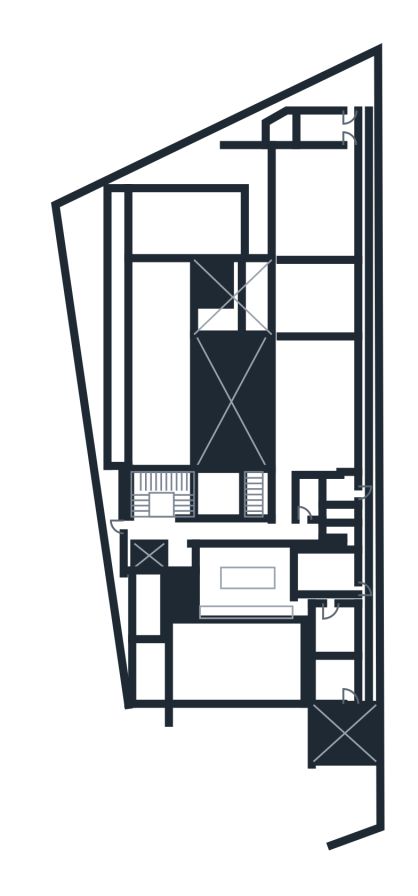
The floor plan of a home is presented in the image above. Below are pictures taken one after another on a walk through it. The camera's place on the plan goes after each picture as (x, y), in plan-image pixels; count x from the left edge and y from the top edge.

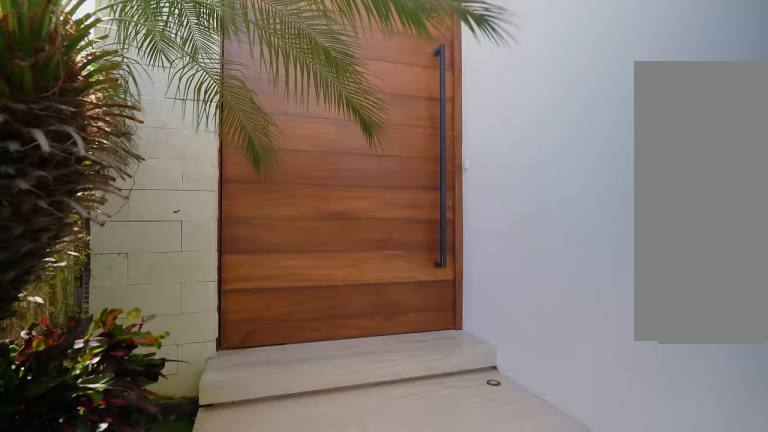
(148, 612)
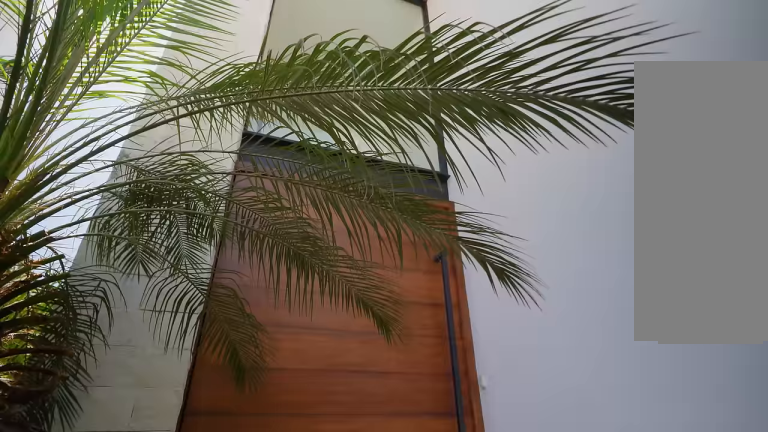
(148, 598)
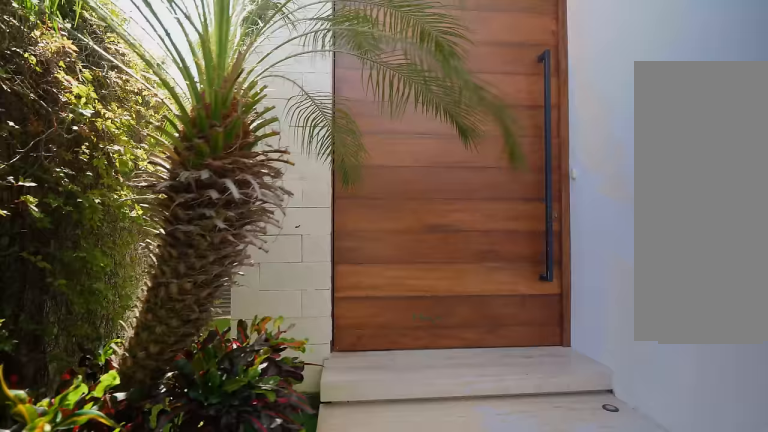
(148, 598)
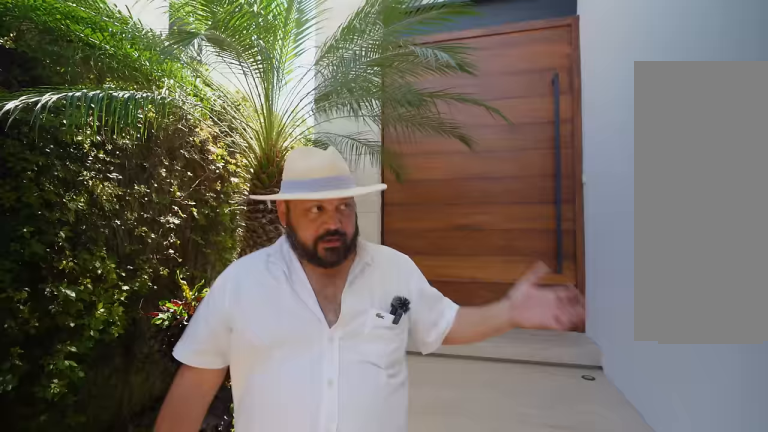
(148, 598)
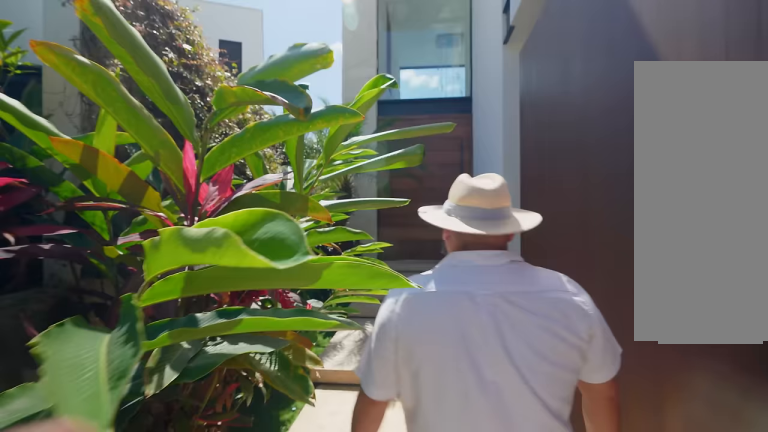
(154, 678)
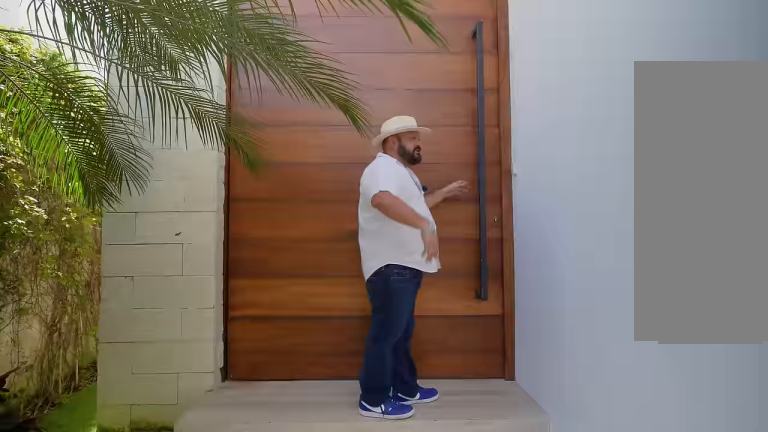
(151, 609)
